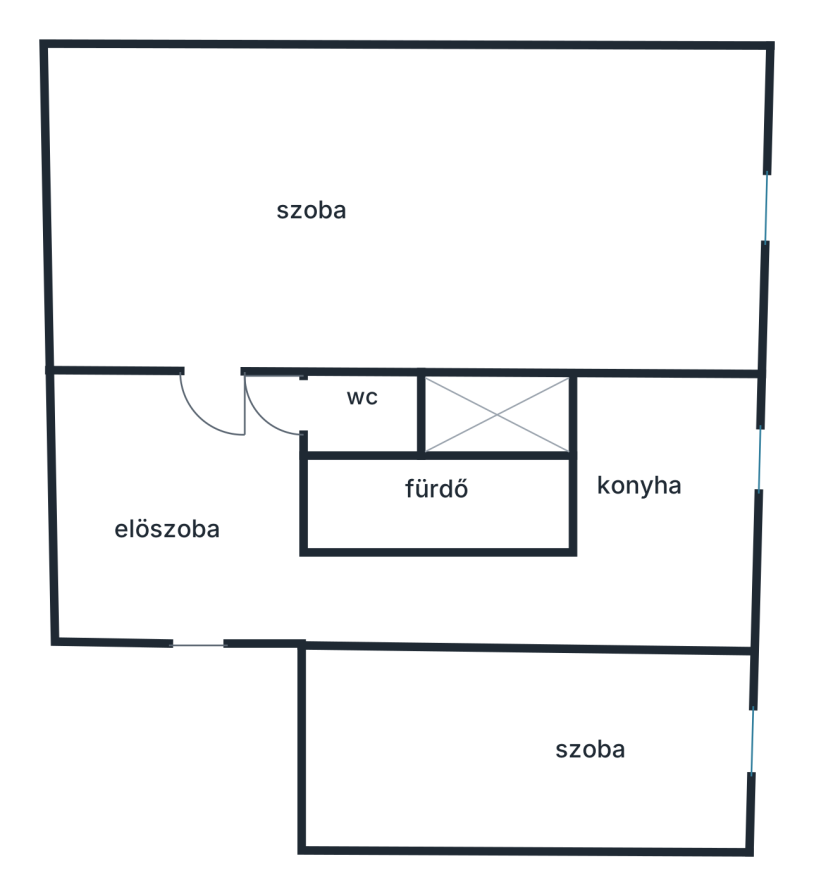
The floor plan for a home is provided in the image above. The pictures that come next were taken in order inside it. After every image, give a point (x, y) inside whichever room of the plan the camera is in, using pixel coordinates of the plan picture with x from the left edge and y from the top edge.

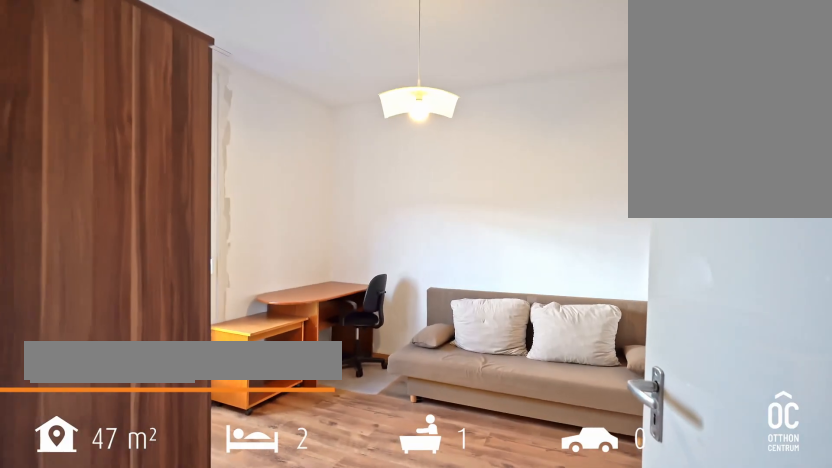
(556, 744)
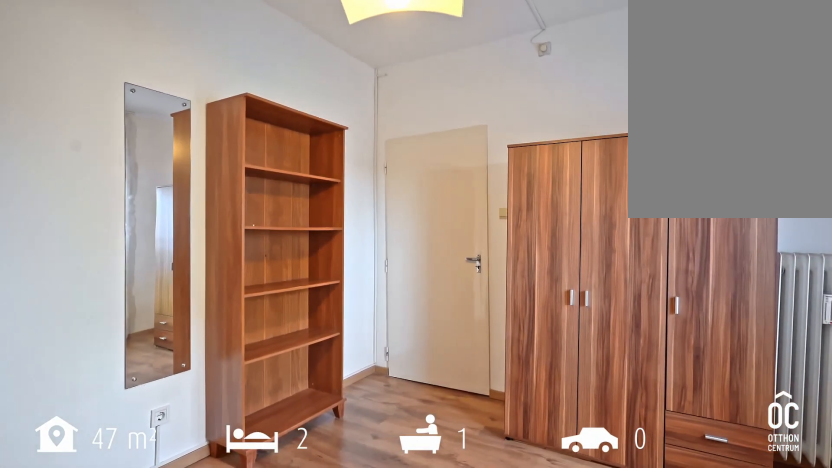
(556, 744)
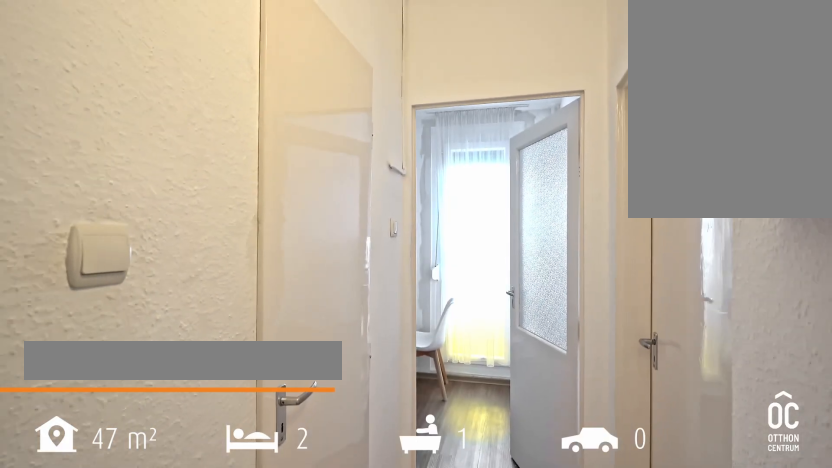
(264, 586)
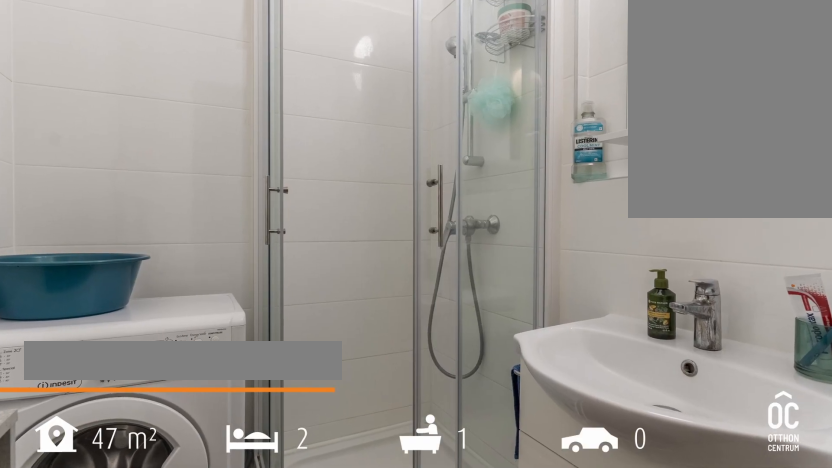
(443, 507)
